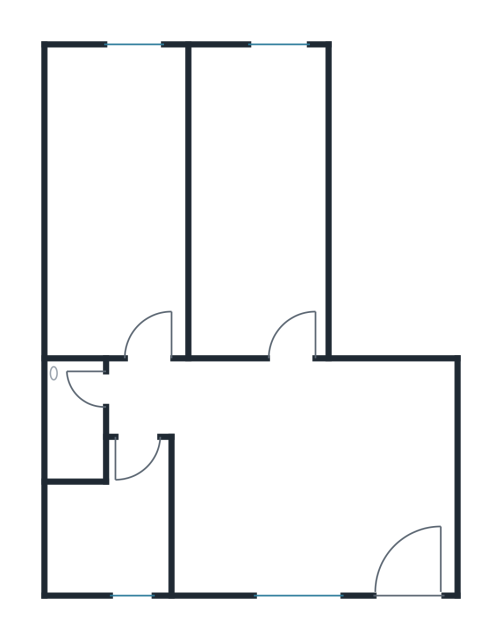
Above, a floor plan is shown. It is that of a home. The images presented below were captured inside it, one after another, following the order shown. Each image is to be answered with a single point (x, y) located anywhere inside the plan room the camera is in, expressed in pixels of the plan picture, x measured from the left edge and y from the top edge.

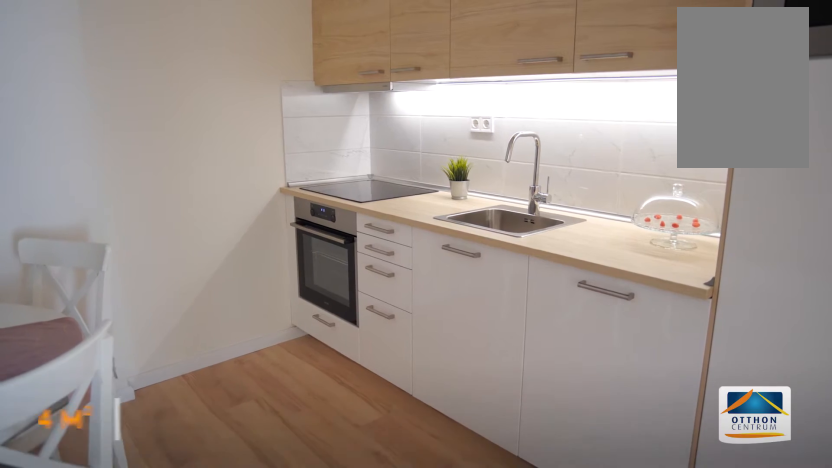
(302, 492)
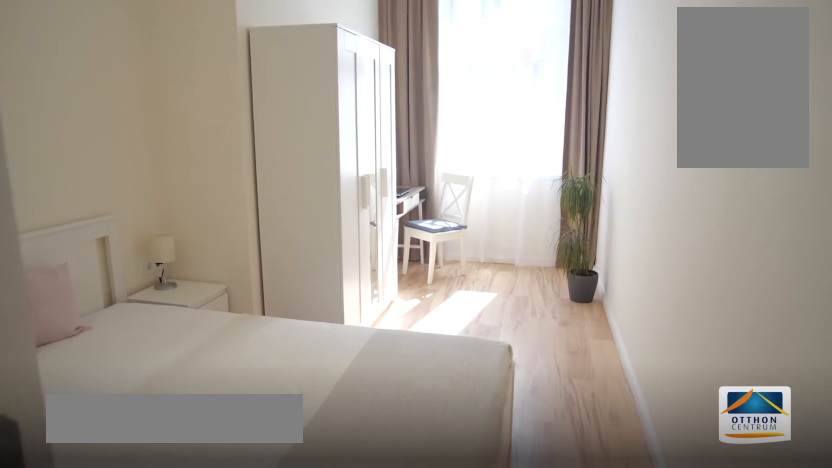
(263, 209)
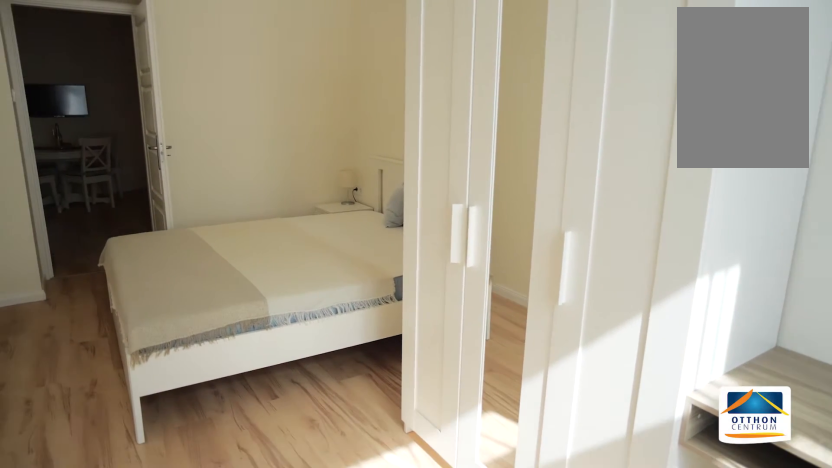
(262, 209)
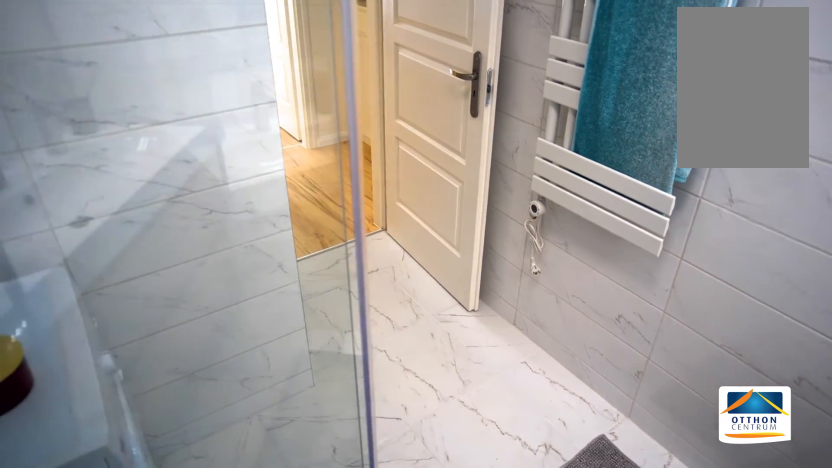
(113, 534)
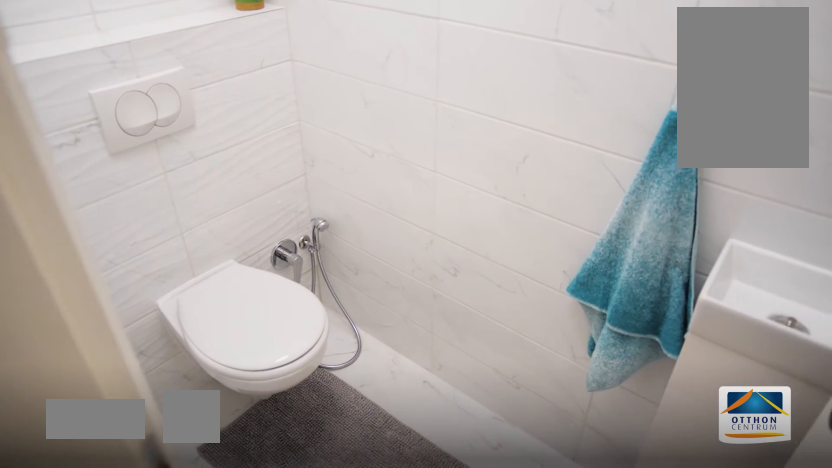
(78, 422)
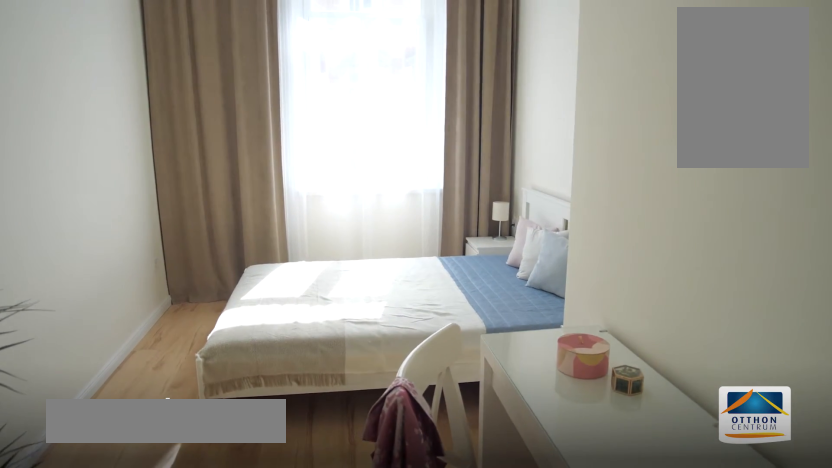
(117, 212)
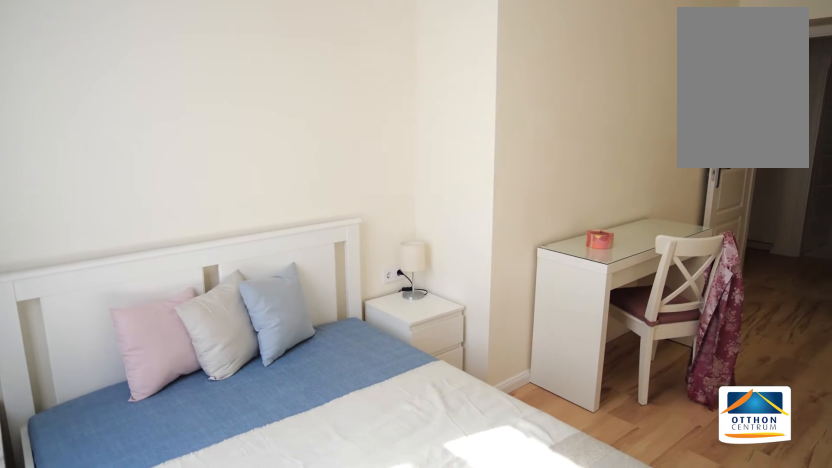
(117, 211)
